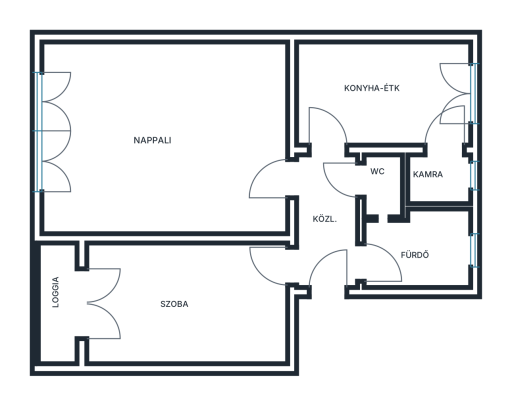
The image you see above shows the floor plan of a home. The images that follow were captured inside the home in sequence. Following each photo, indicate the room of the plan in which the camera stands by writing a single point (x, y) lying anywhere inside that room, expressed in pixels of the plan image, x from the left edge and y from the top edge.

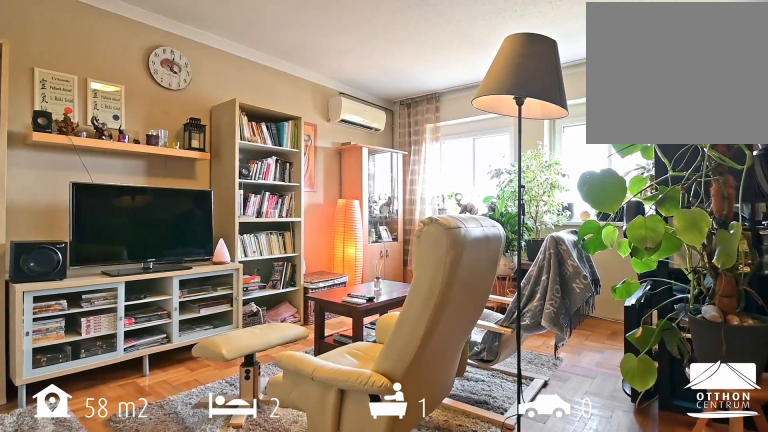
(166, 138)
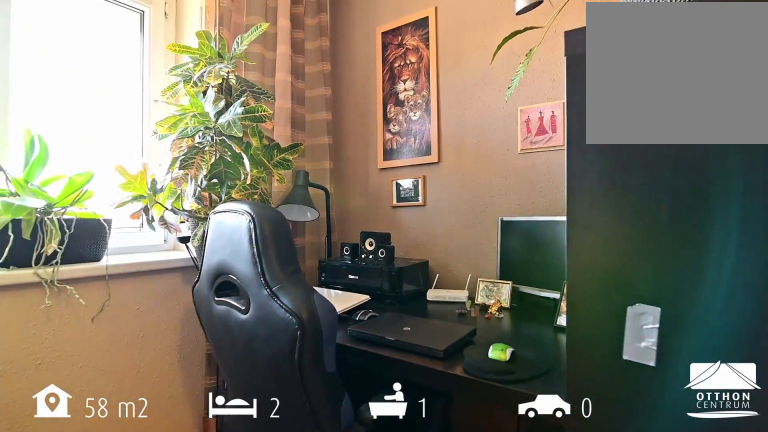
(166, 137)
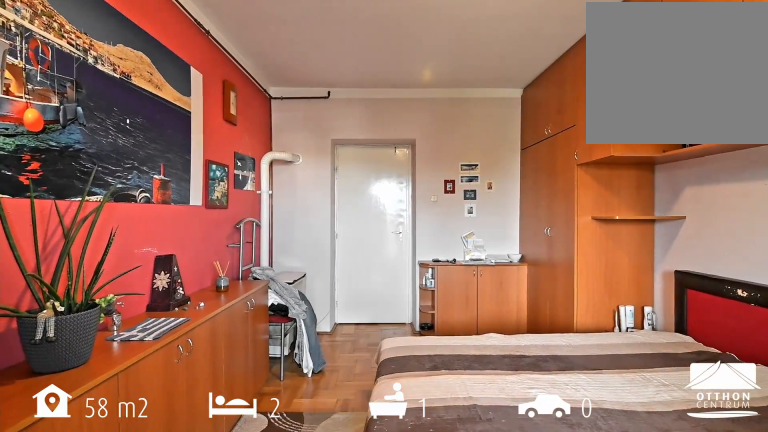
(188, 304)
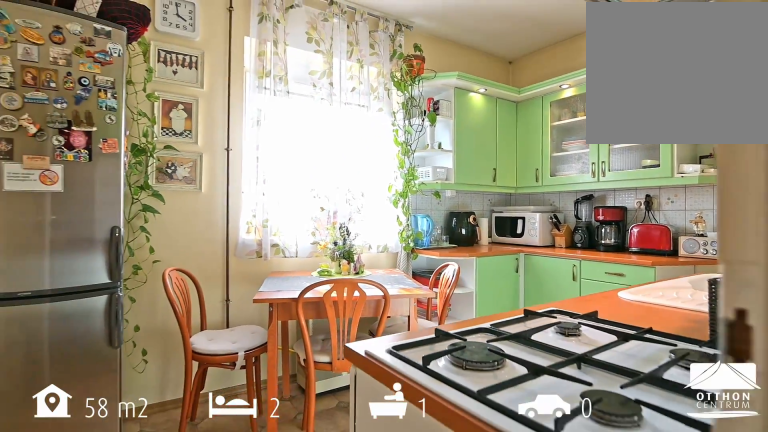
(384, 93)
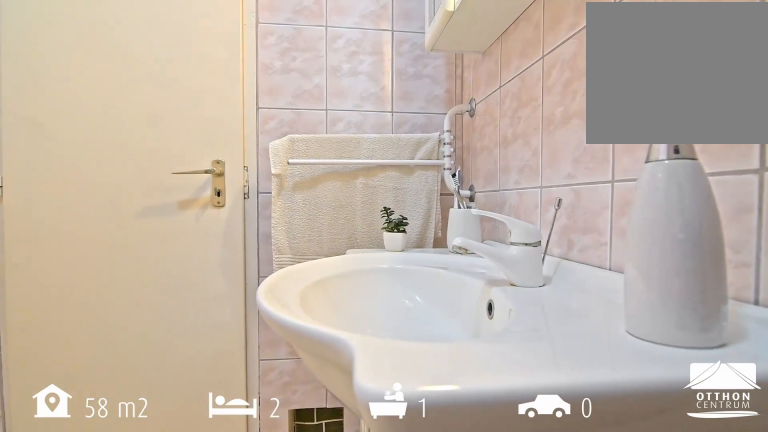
(420, 252)
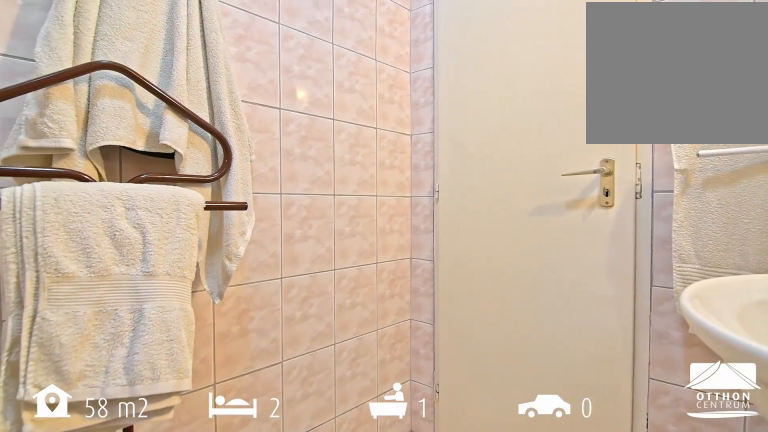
(420, 252)
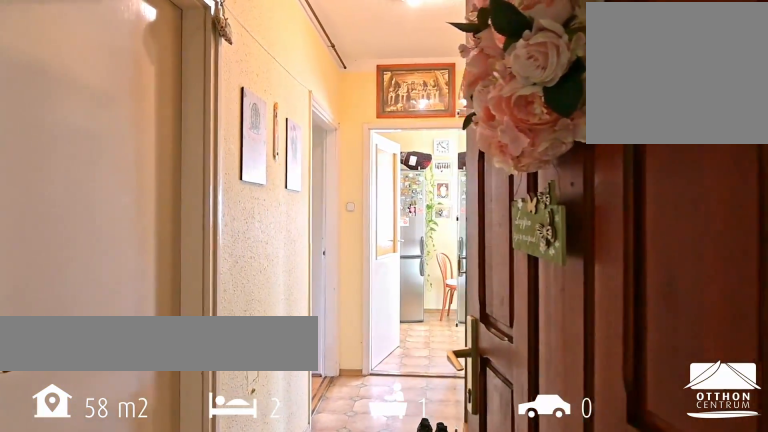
(327, 221)
